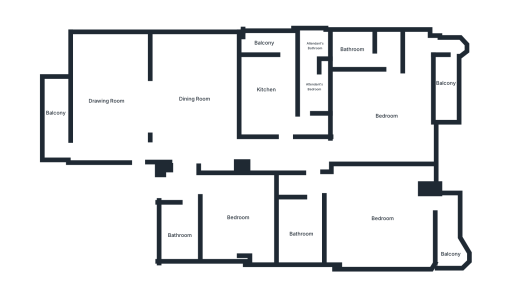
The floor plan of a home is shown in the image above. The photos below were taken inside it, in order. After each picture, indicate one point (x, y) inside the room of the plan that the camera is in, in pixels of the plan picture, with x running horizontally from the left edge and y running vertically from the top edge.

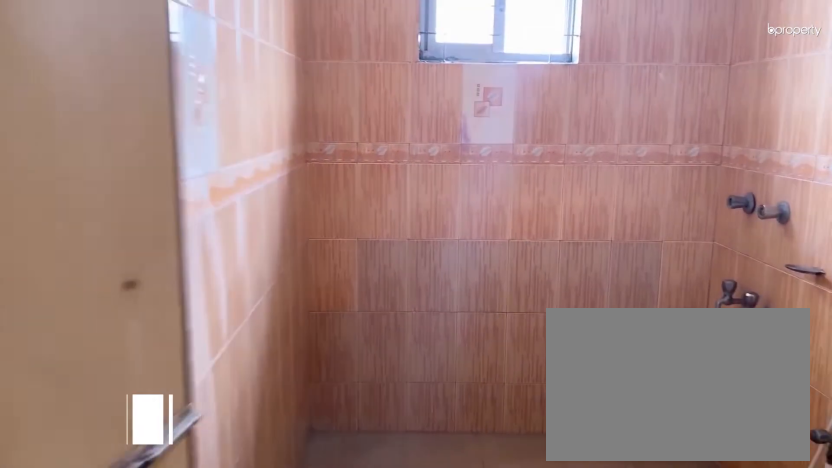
(311, 201)
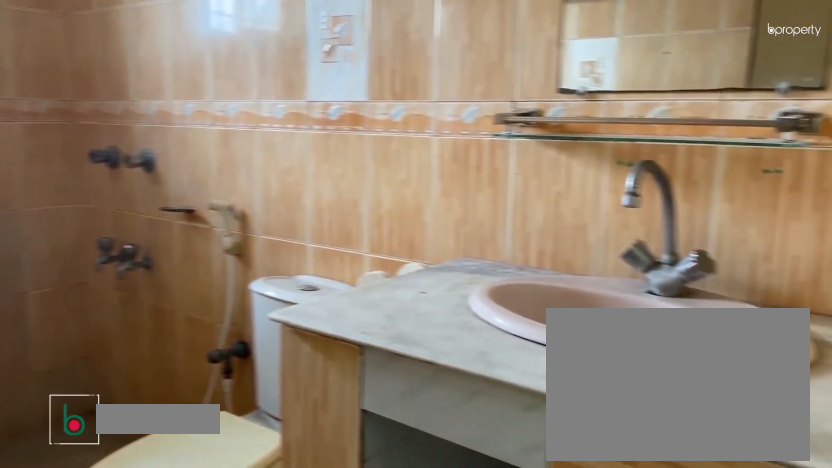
(301, 230)
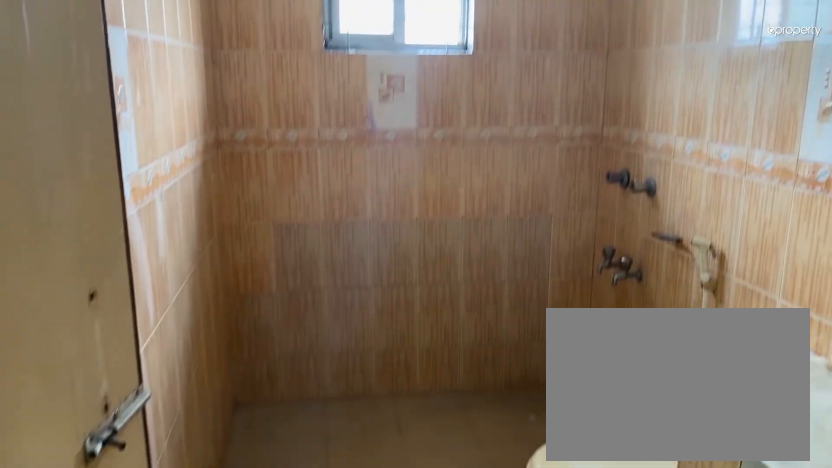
(301, 230)
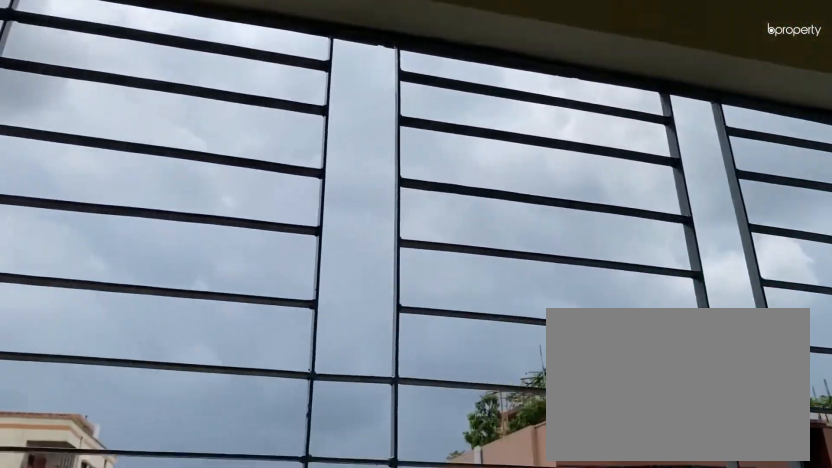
(446, 236)
